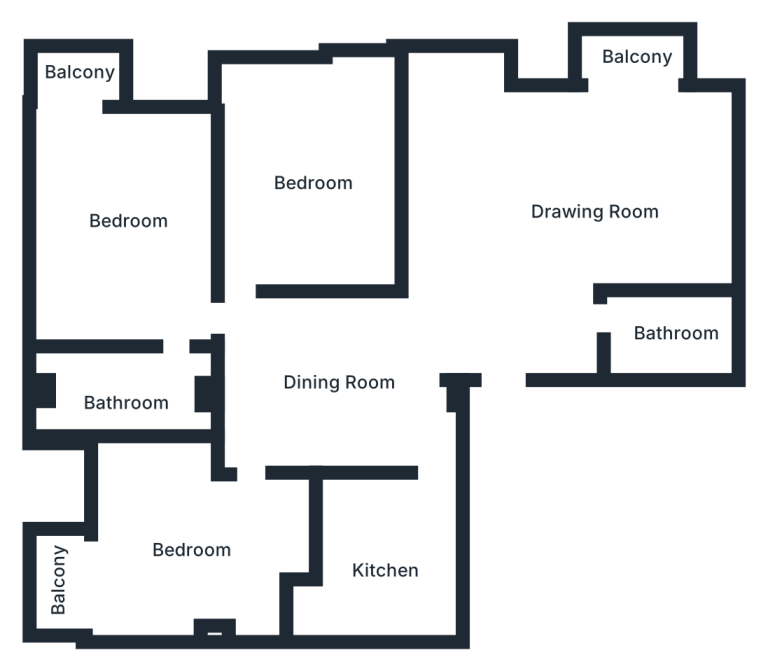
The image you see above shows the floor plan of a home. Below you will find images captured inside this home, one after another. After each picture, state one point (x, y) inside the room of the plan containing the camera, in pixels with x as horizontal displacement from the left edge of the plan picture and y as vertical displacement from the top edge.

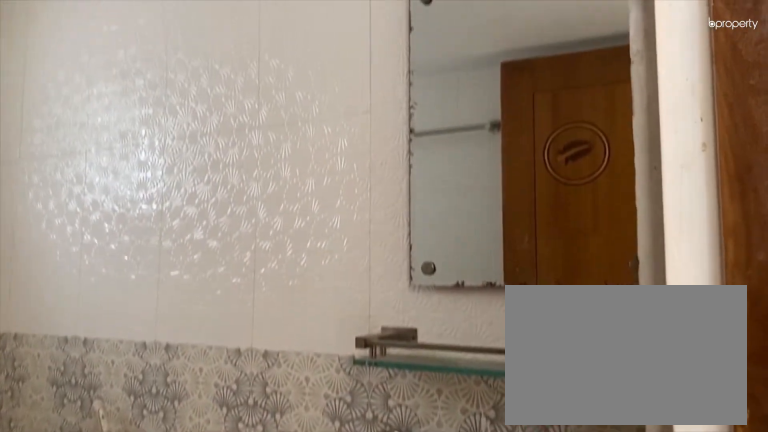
(673, 318)
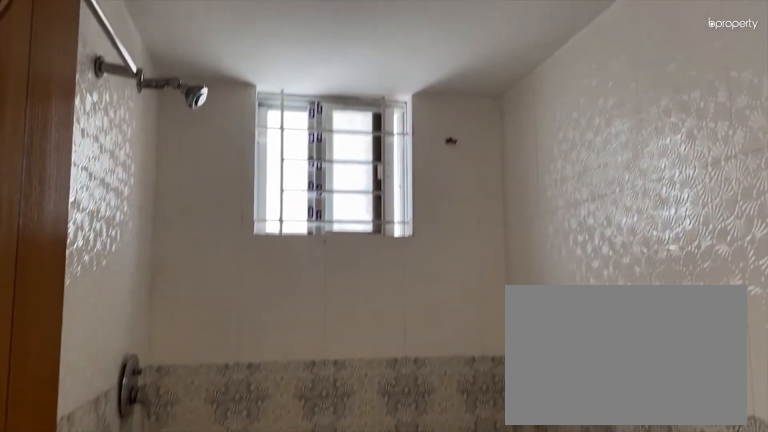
(673, 318)
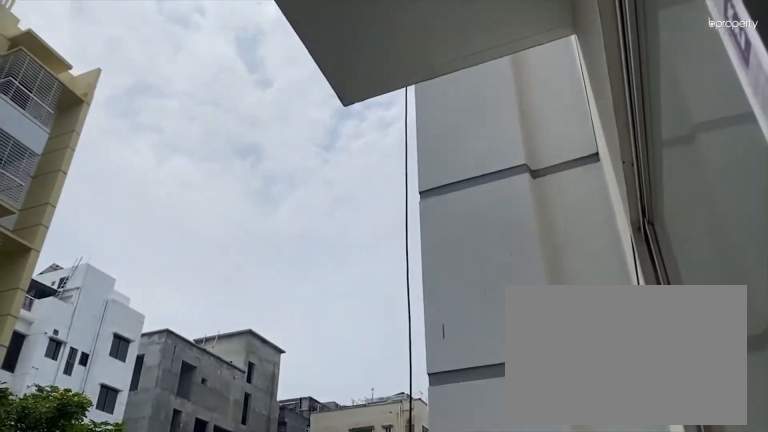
(630, 57)
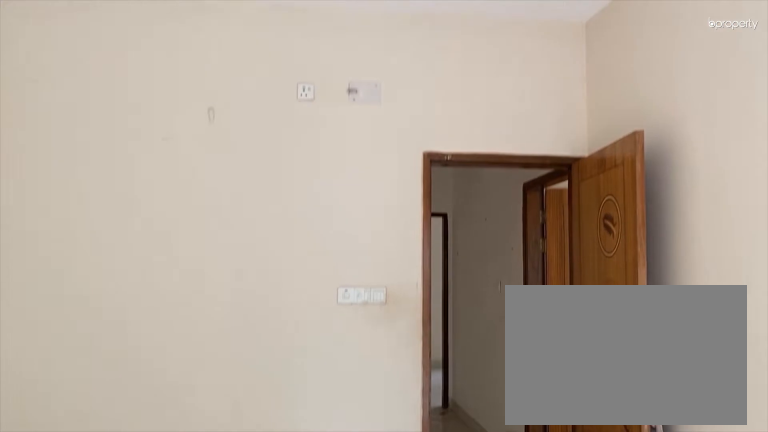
(318, 183)
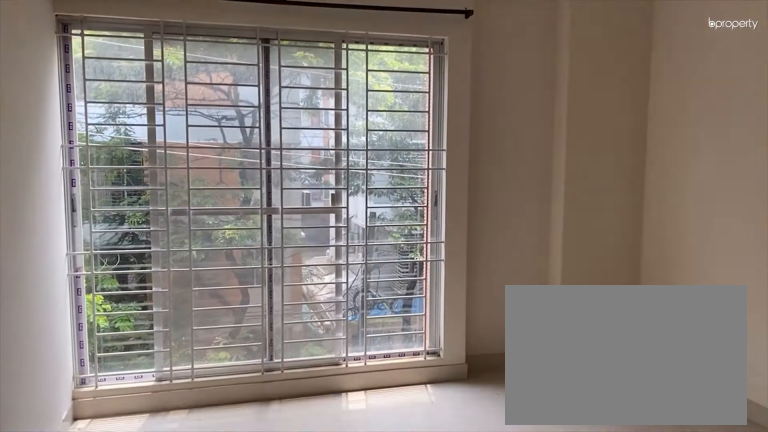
(318, 183)
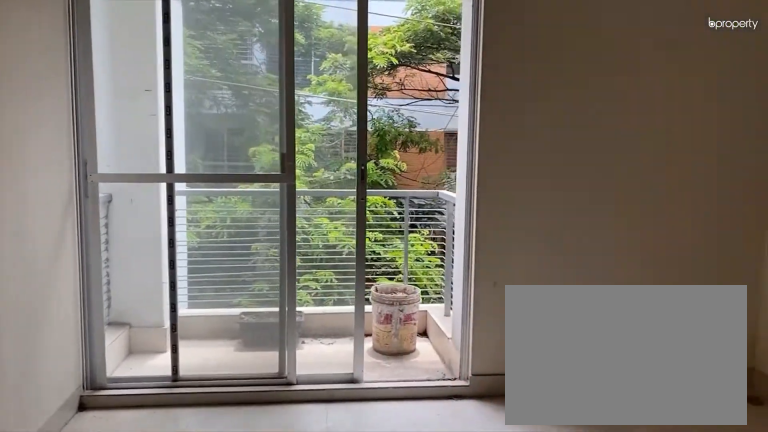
(134, 223)
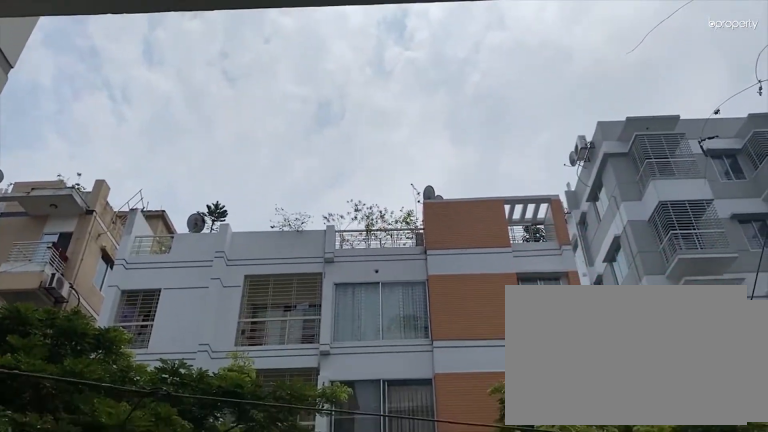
(74, 77)
